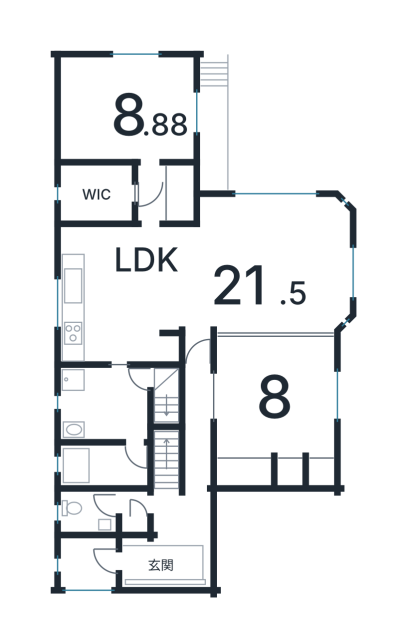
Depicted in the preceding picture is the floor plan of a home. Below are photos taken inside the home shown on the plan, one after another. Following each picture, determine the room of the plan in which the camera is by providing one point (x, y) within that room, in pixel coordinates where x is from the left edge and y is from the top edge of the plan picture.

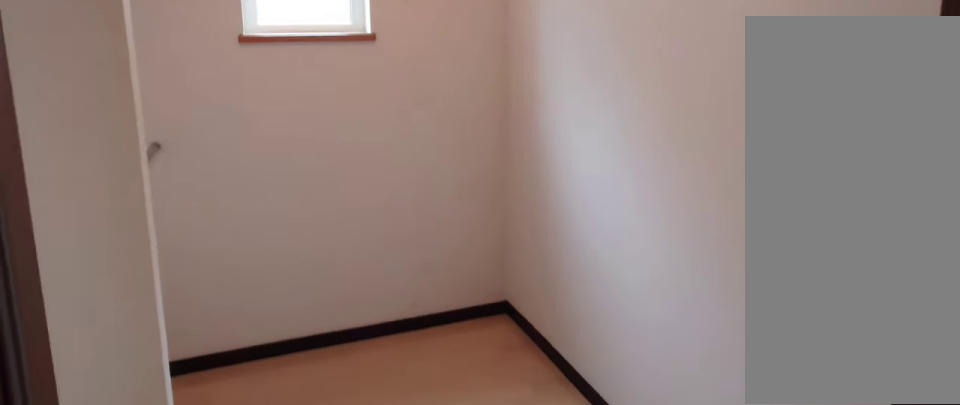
(95, 191)
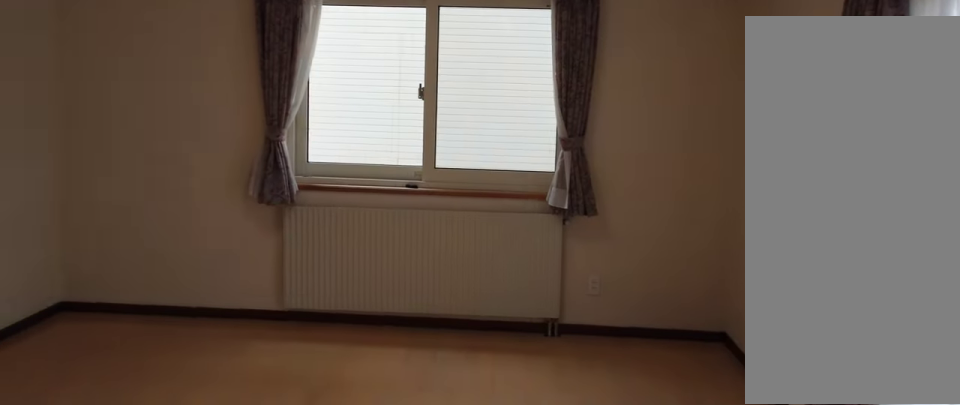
(122, 102)
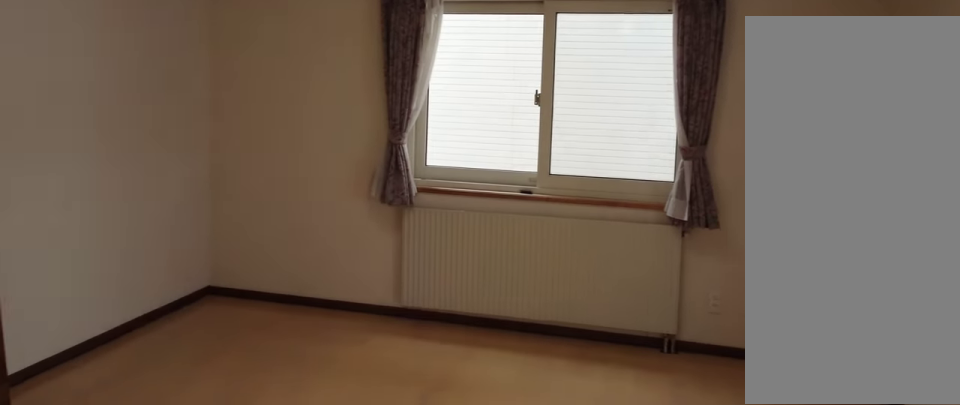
(122, 102)
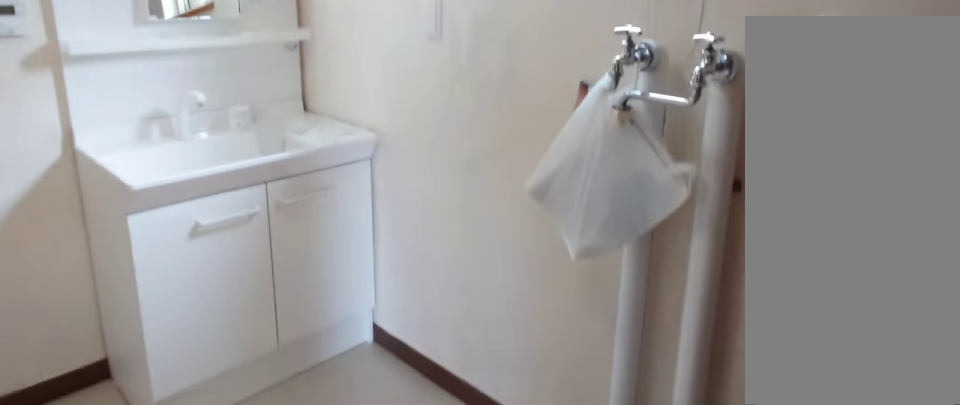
(109, 402)
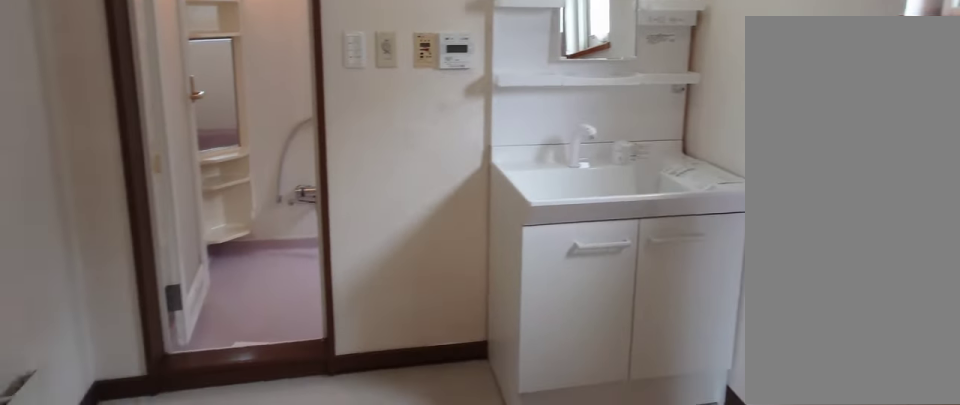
(109, 402)
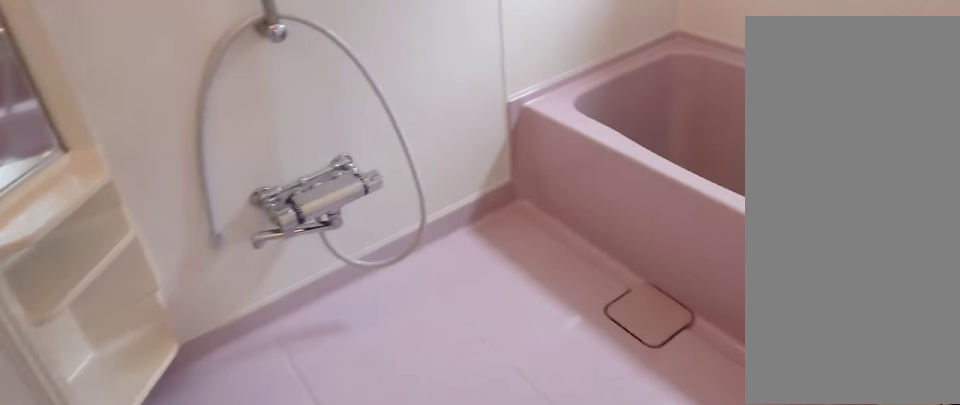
(89, 470)
